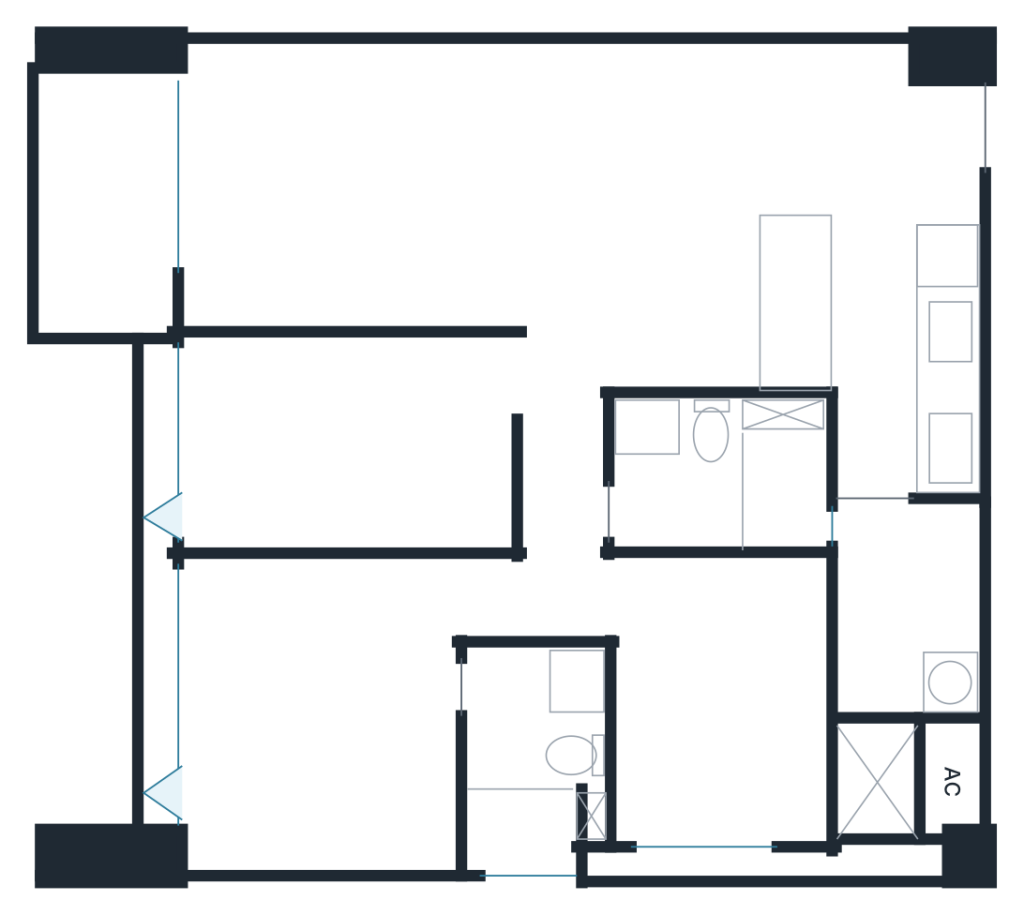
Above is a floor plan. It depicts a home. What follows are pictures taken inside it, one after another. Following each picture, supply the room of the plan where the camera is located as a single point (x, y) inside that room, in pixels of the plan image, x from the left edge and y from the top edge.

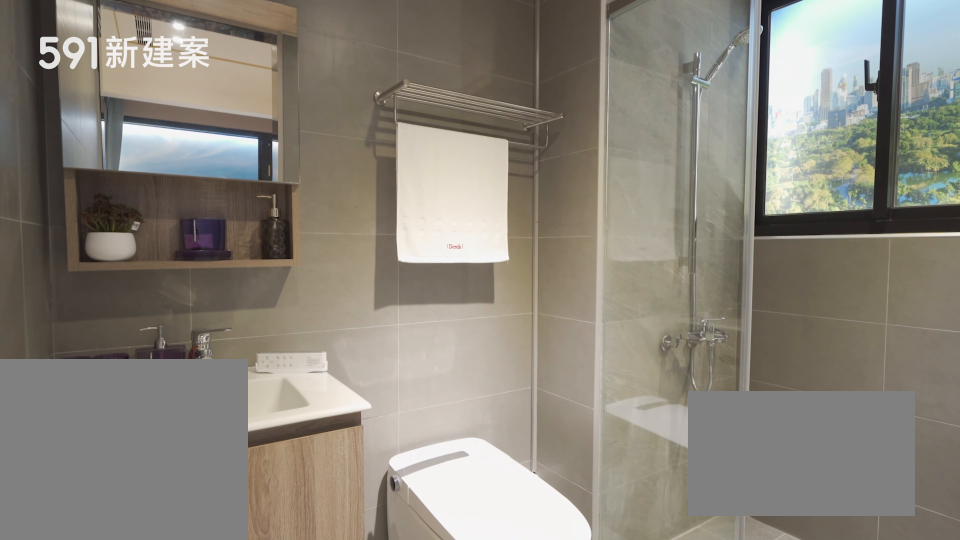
(536, 759)
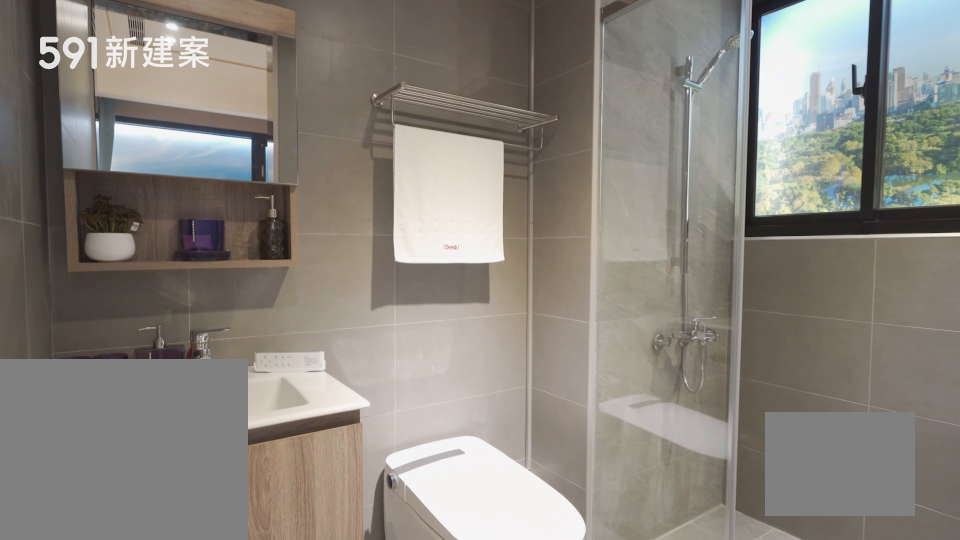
(536, 759)
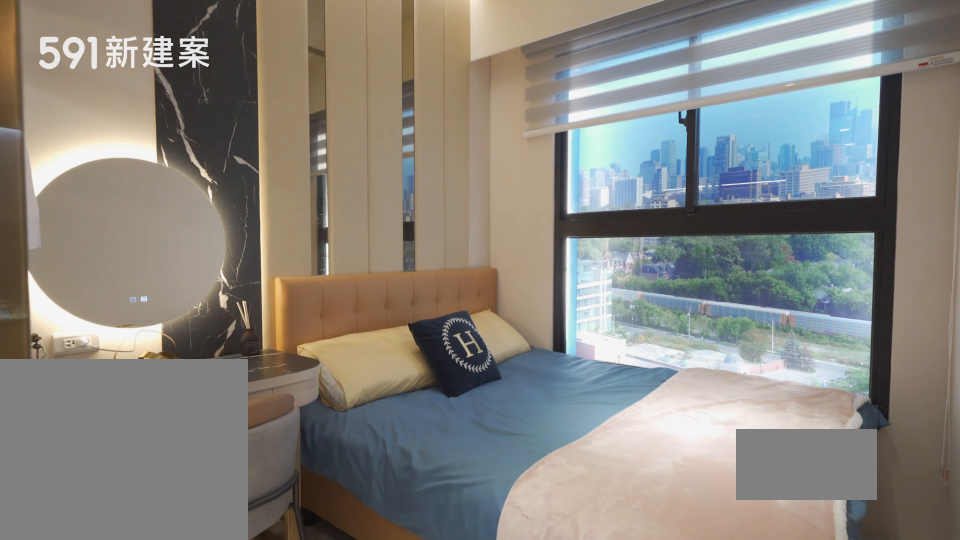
(719, 707)
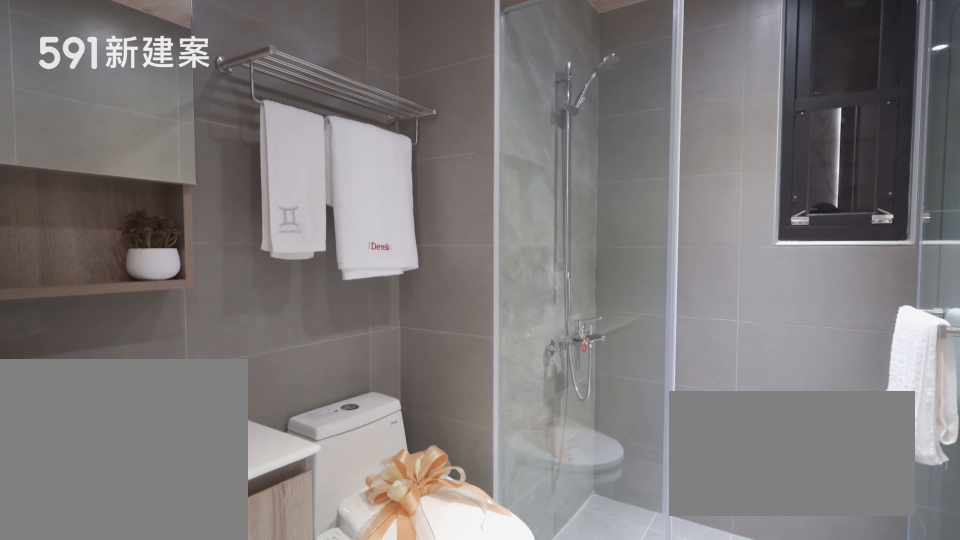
(718, 473)
